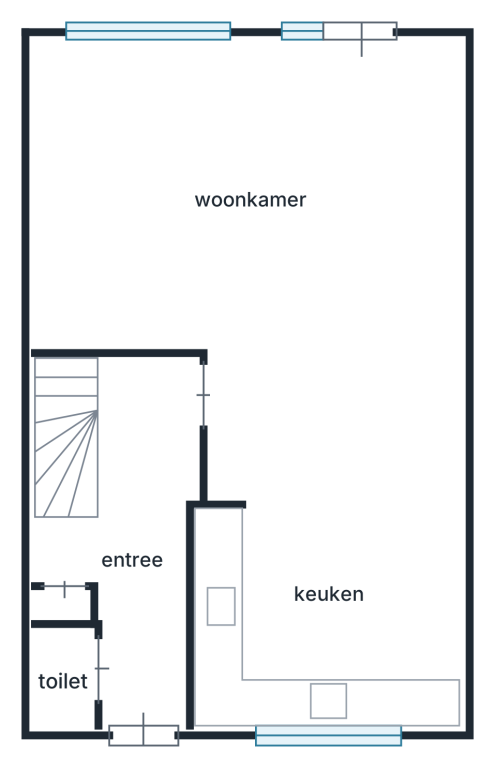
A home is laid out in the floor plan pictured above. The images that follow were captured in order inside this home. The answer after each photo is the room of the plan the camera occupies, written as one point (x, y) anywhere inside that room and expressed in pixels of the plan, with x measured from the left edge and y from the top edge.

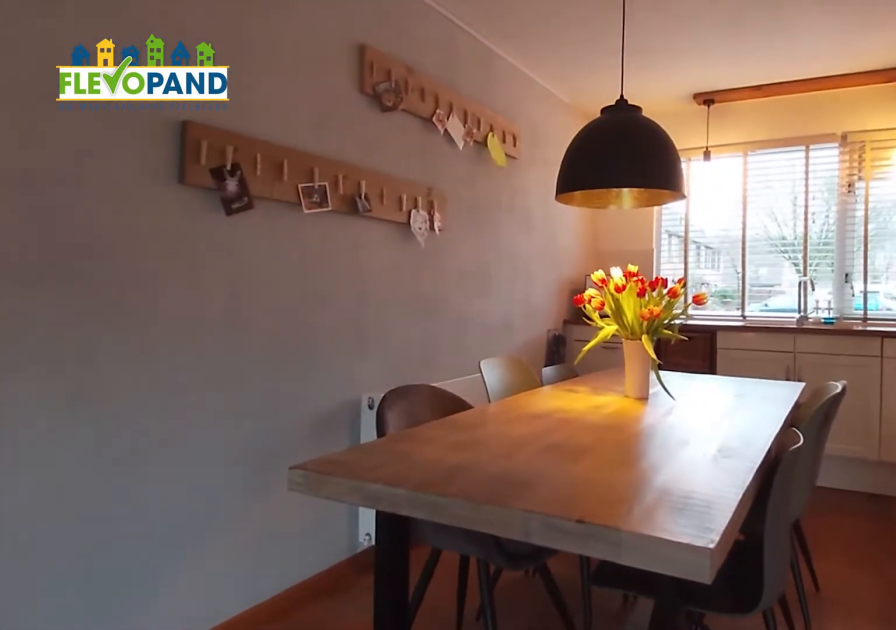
(458, 270)
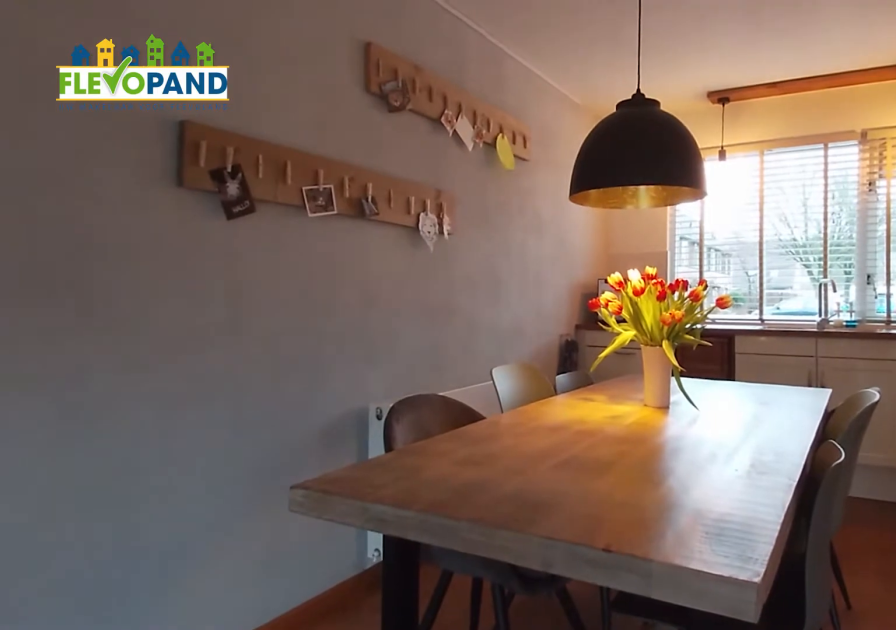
(458, 270)
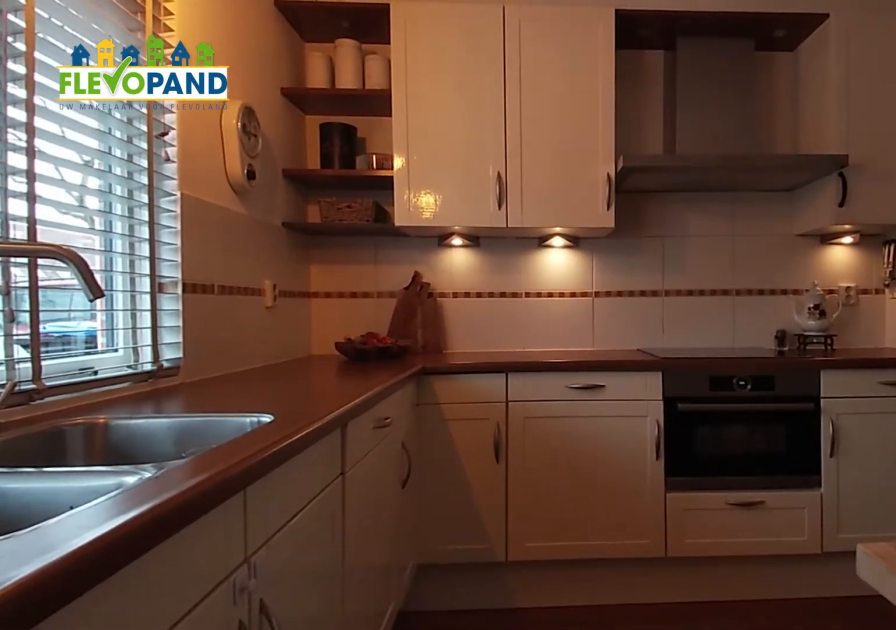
(328, 614)
